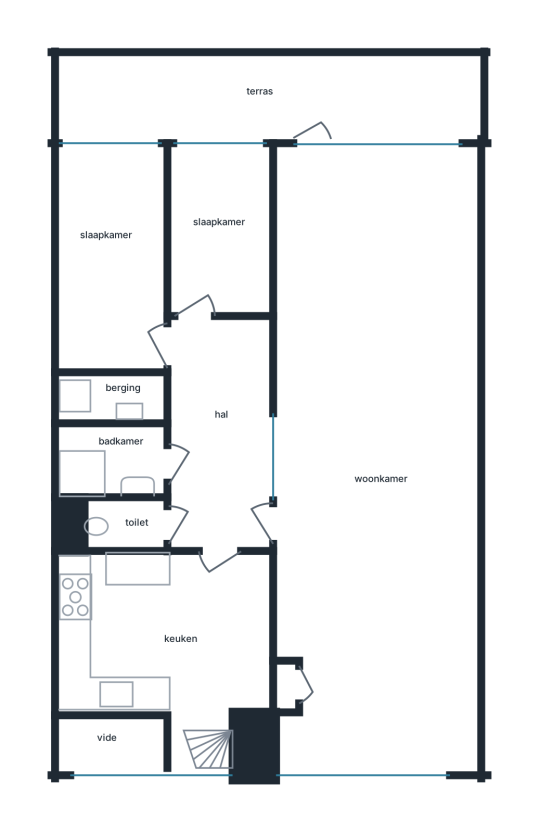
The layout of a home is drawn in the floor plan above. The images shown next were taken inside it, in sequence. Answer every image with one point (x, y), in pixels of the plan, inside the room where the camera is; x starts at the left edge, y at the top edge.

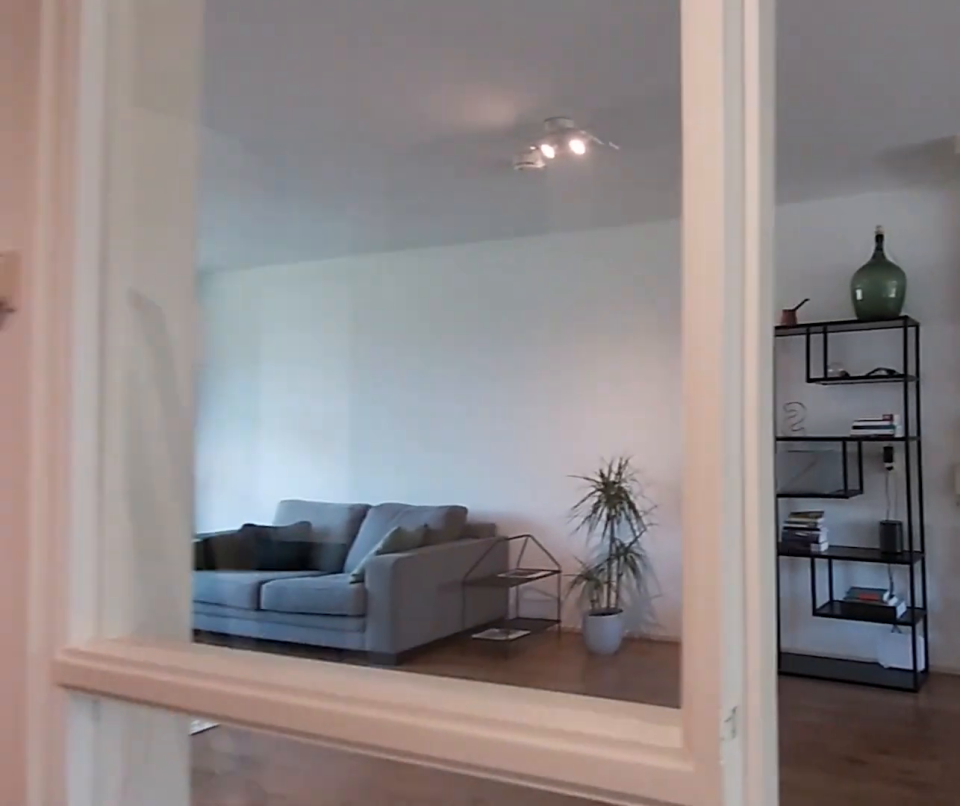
(220, 434)
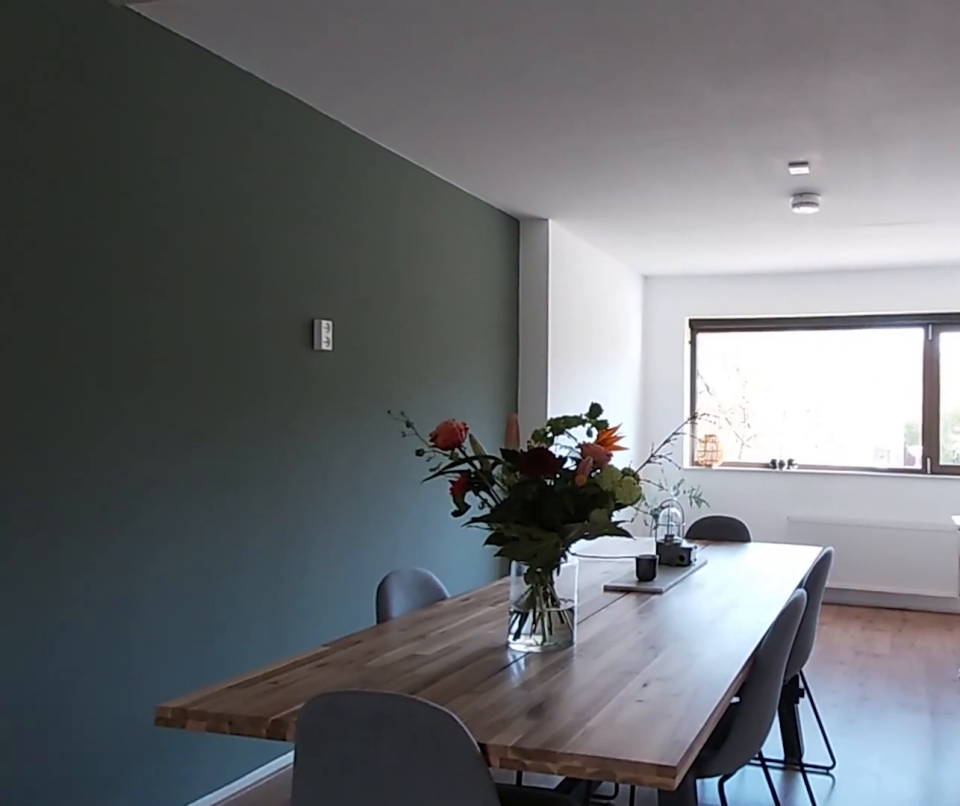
(388, 302)
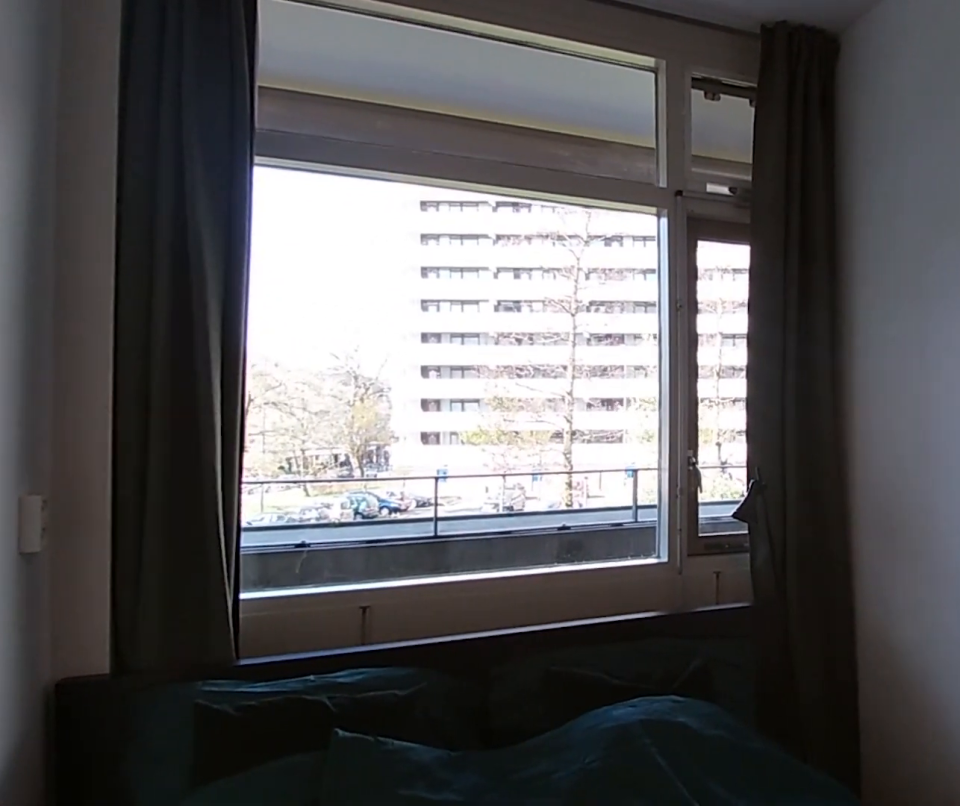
(114, 260)
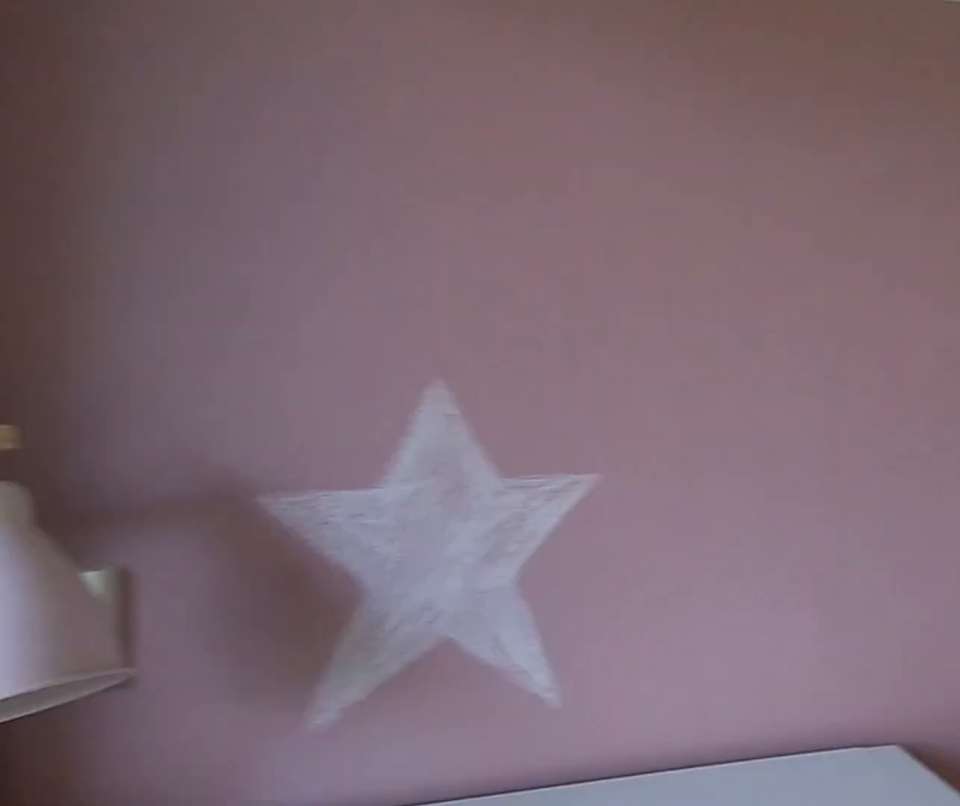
(219, 232)
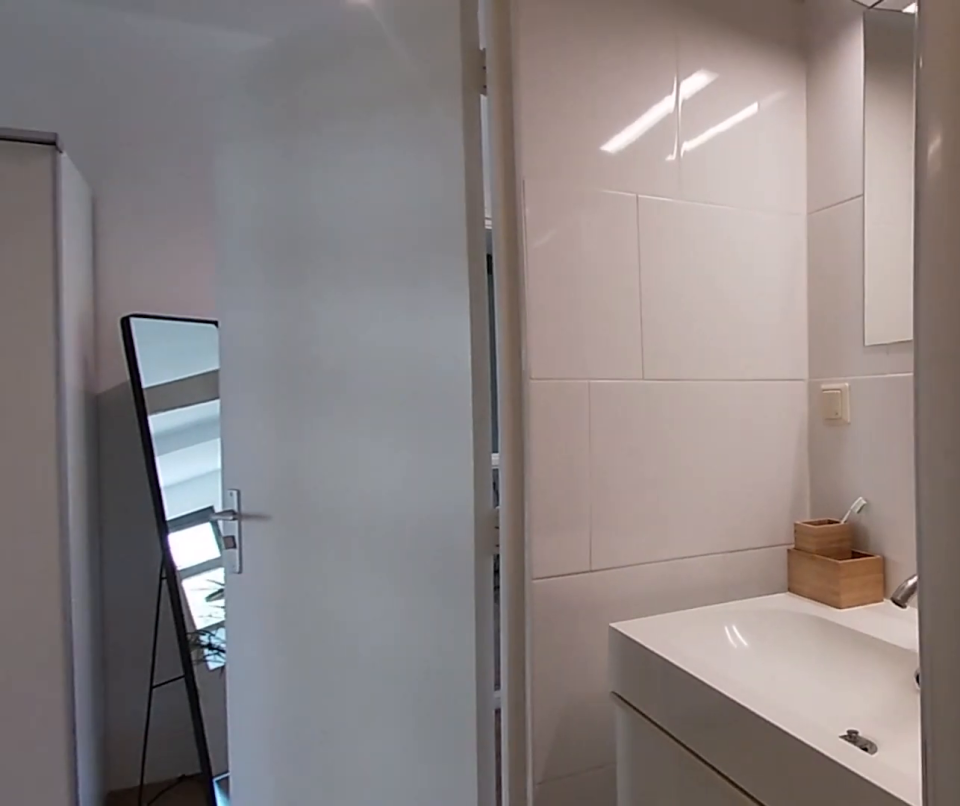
(115, 461)
